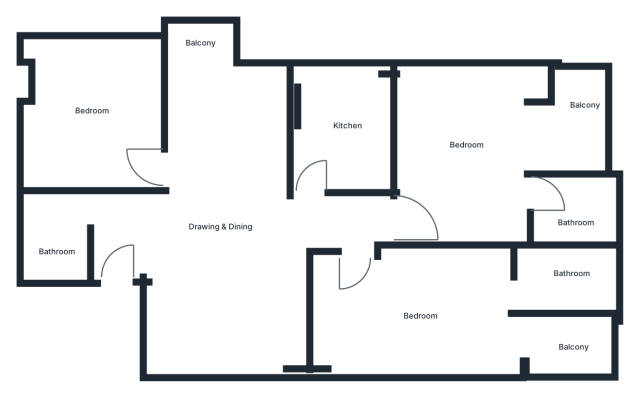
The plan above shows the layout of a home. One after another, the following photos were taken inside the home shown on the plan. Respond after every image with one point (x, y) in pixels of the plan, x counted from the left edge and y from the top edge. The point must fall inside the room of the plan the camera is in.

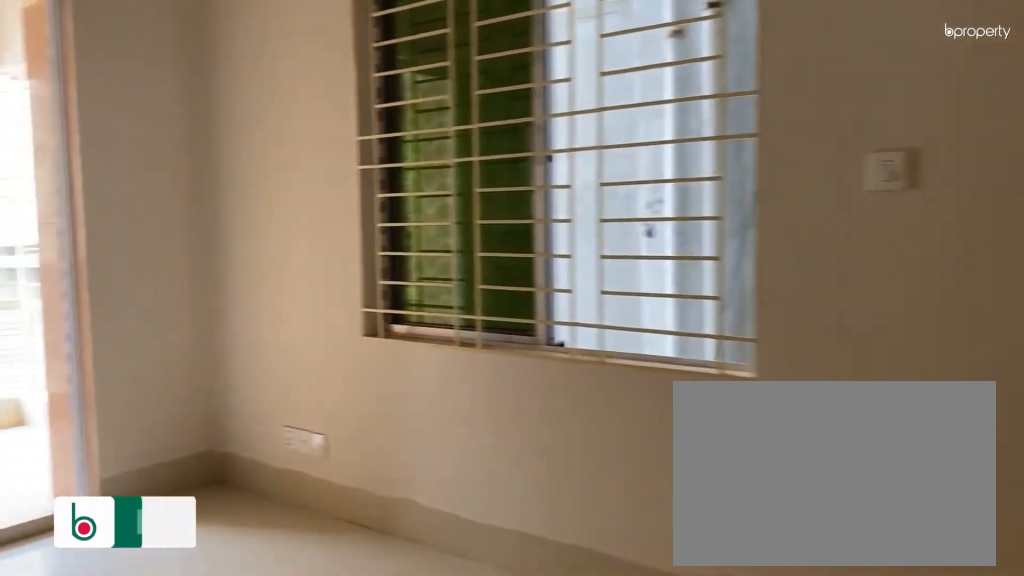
(448, 313)
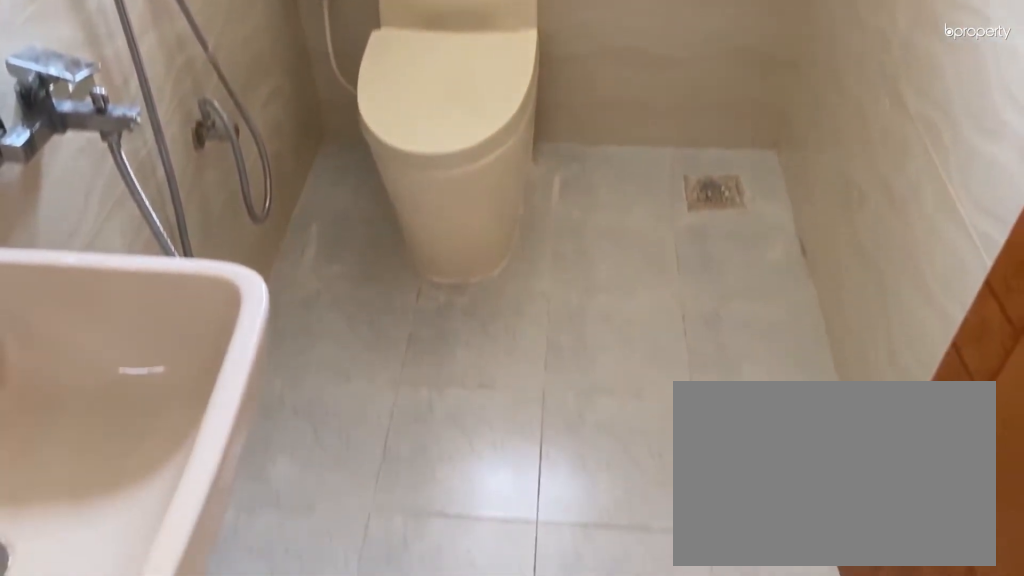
(556, 281)
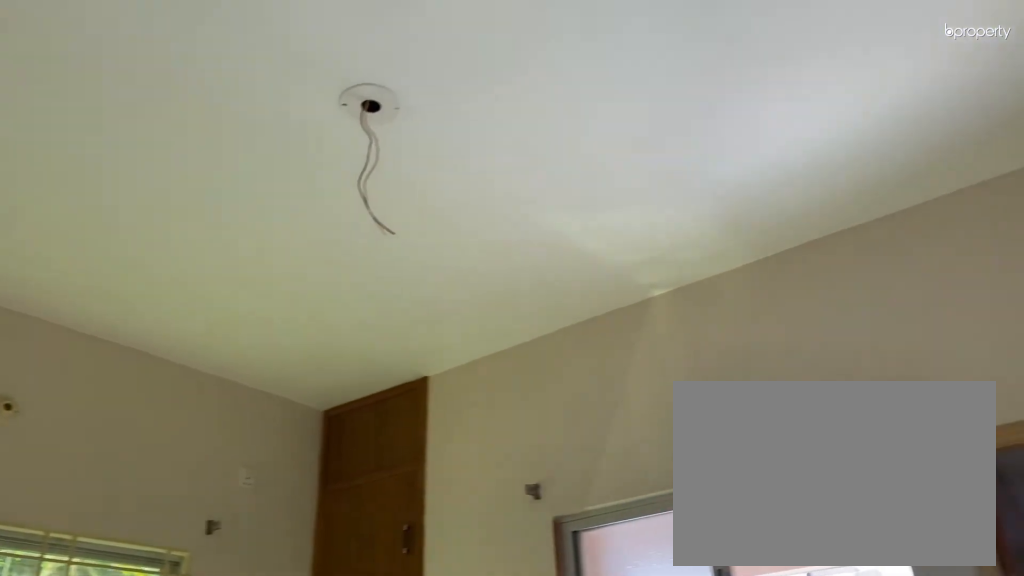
(478, 163)
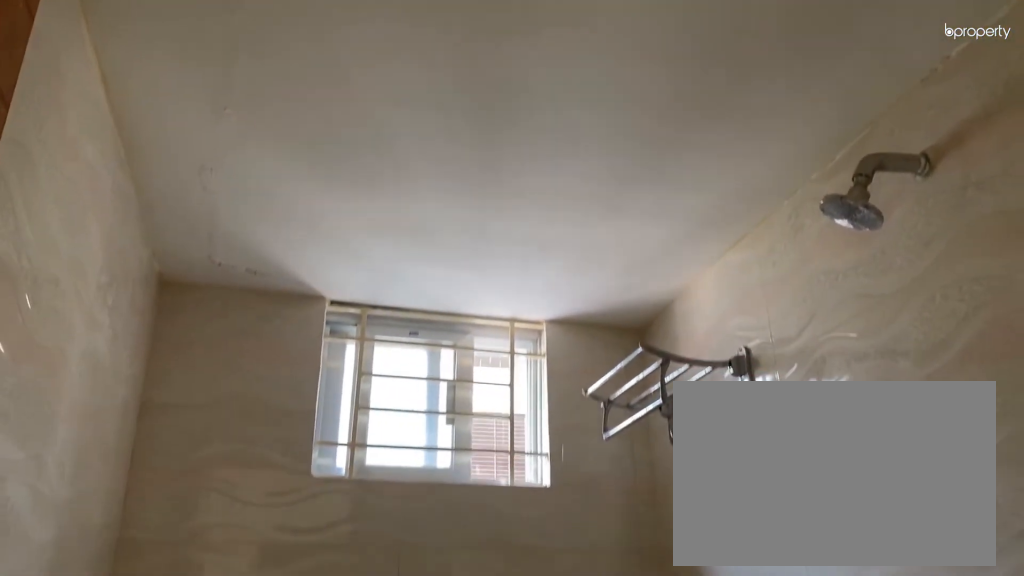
(571, 211)
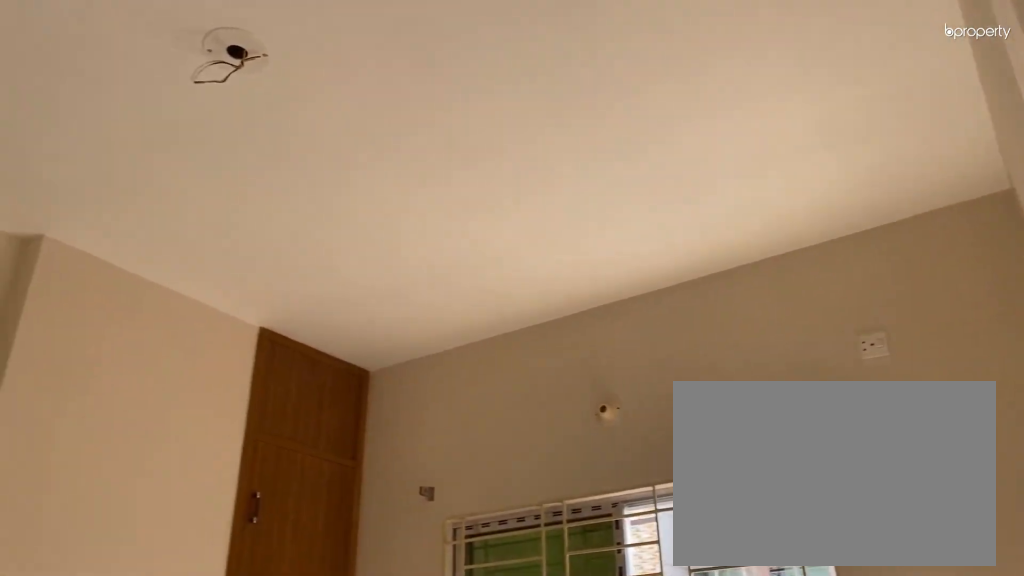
(93, 115)
